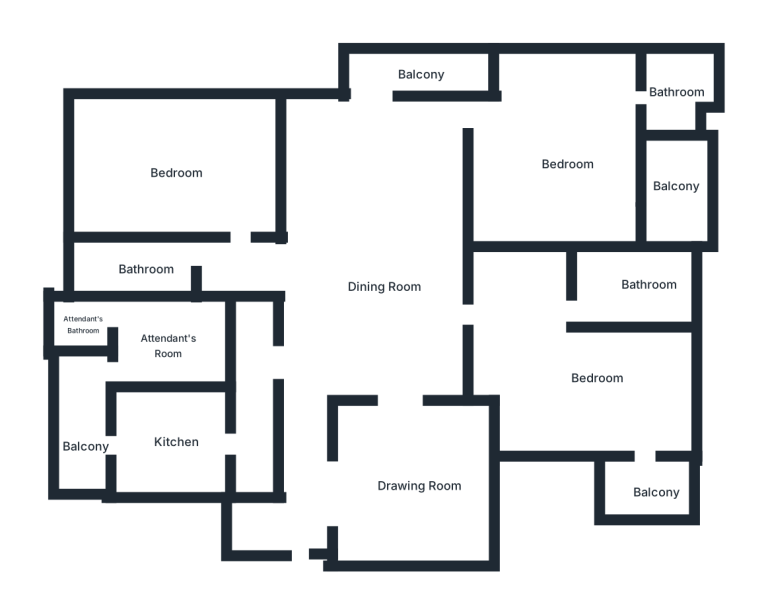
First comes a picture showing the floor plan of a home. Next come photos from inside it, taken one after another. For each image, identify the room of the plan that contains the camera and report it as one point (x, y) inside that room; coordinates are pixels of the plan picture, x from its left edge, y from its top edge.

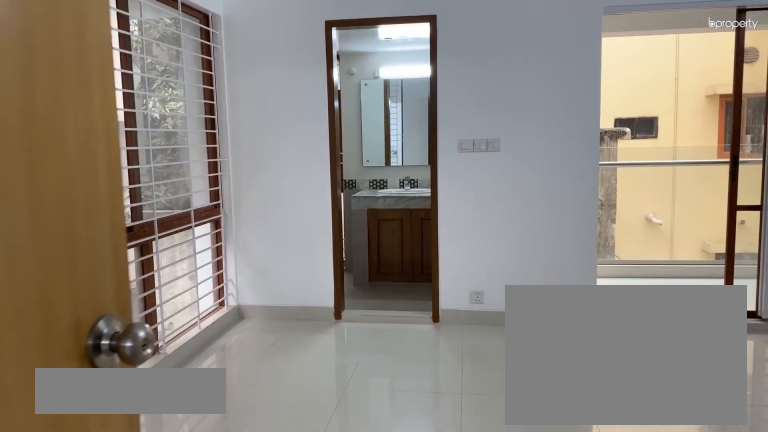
(569, 161)
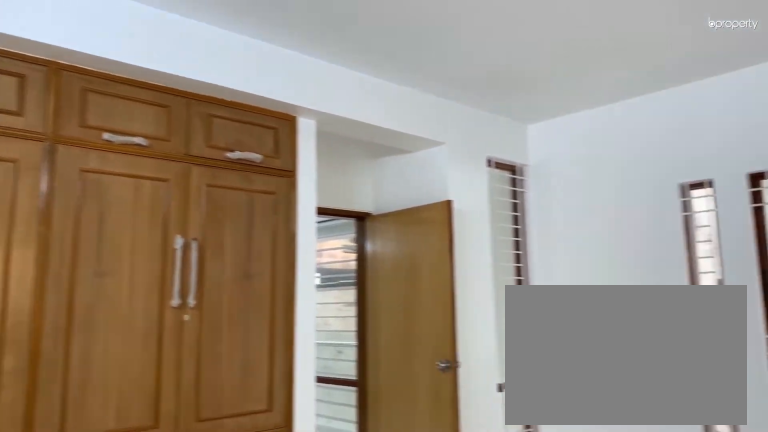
(569, 161)
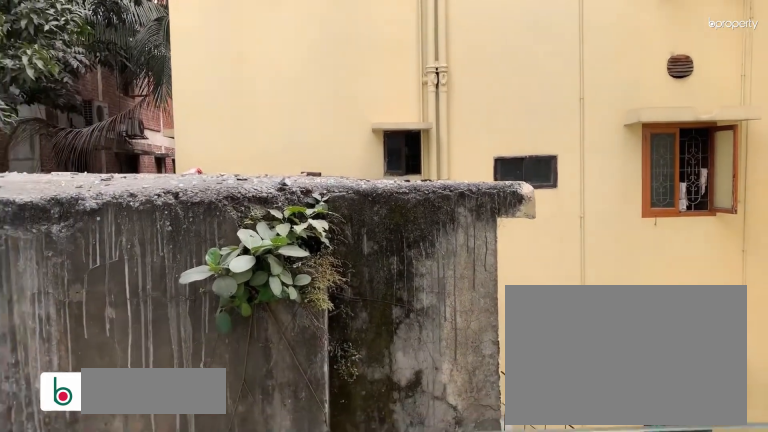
(680, 184)
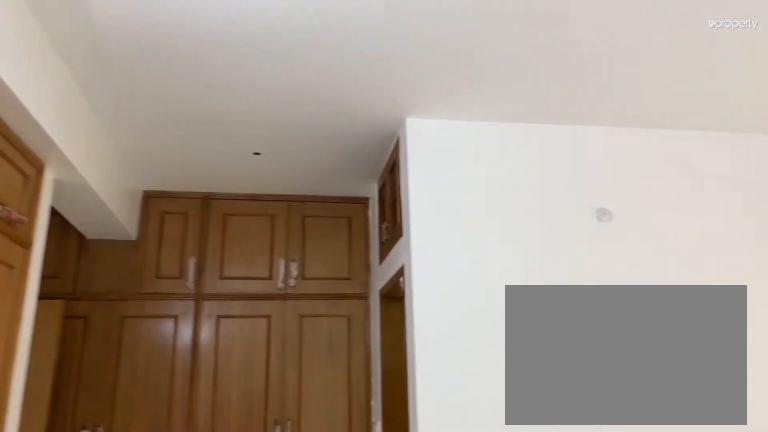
(598, 376)
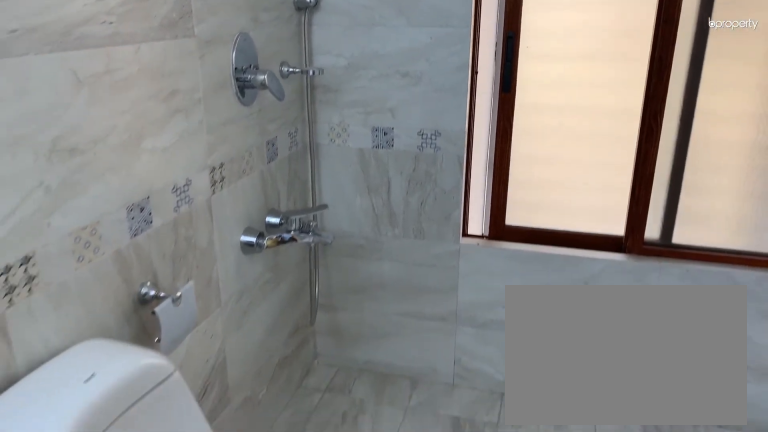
(646, 286)
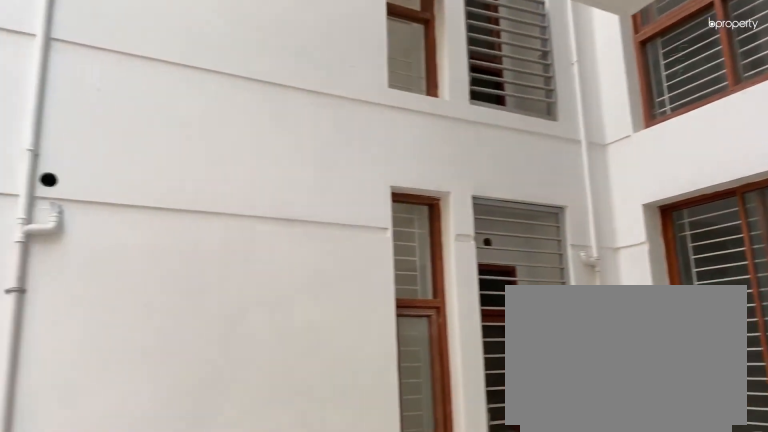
(651, 488)
